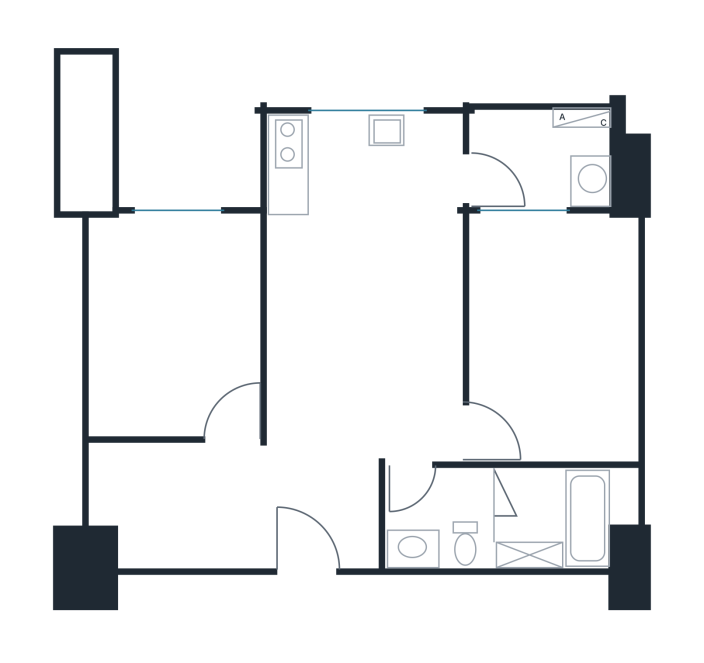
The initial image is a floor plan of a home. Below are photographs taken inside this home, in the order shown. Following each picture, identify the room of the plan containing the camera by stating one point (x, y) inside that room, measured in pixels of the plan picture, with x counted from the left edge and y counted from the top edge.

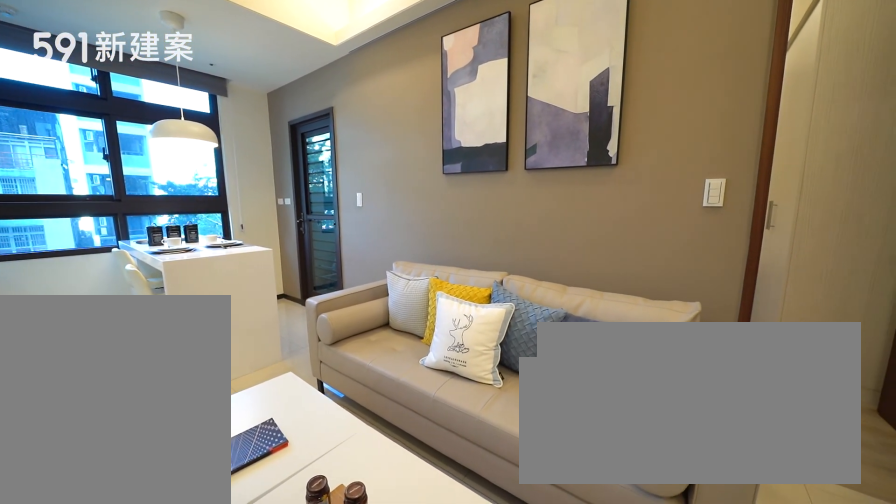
(365, 338)
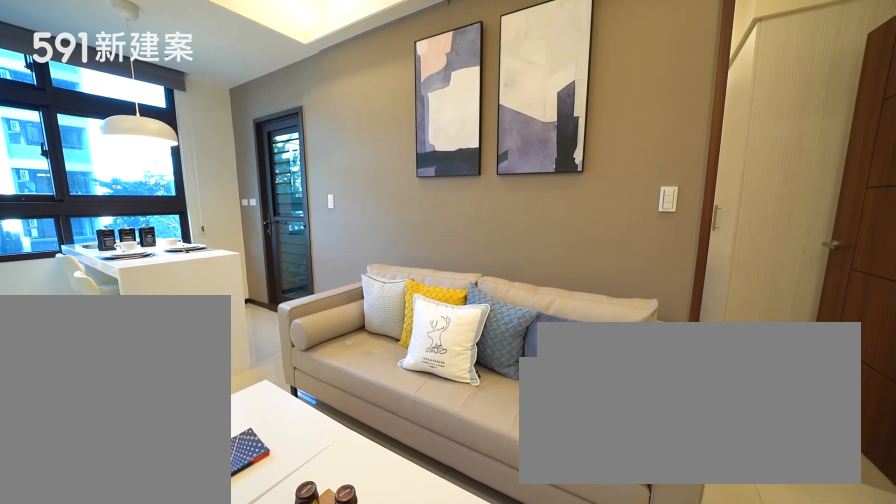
(365, 338)
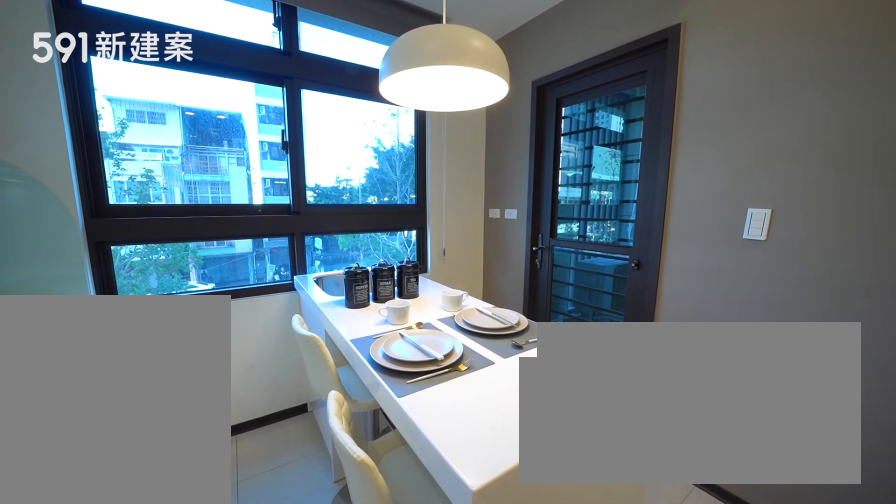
(365, 172)
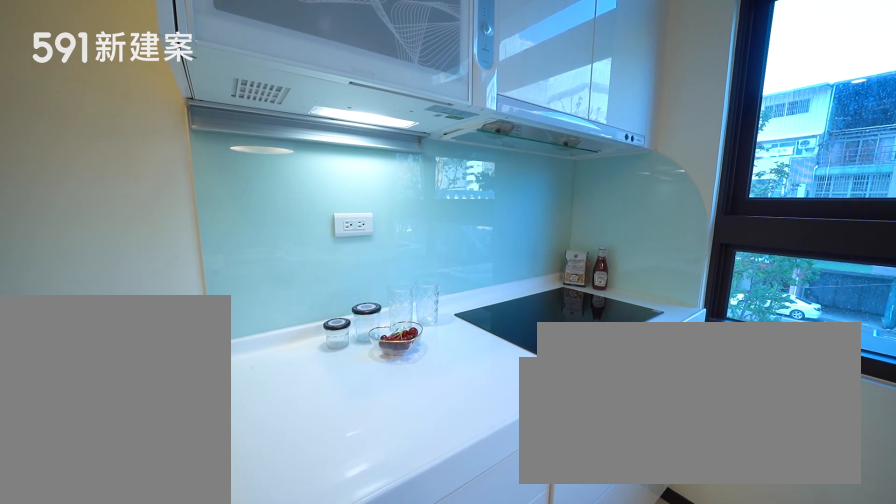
(365, 172)
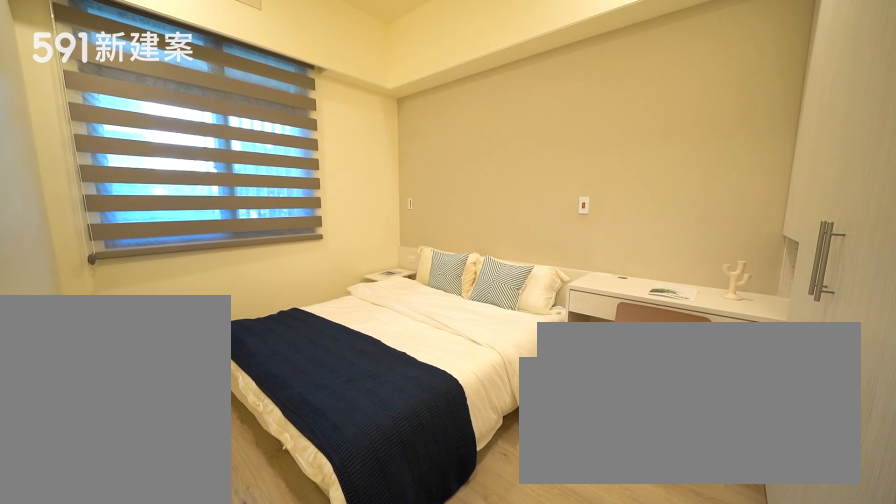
(555, 334)
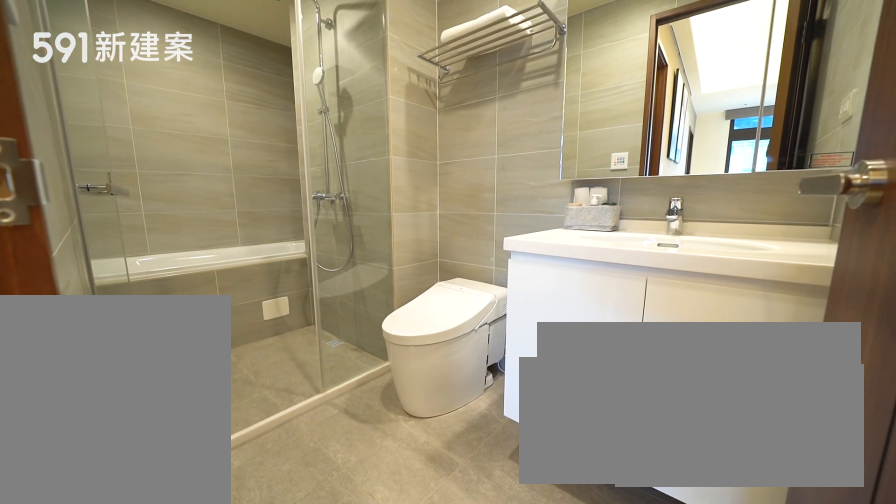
(517, 519)
